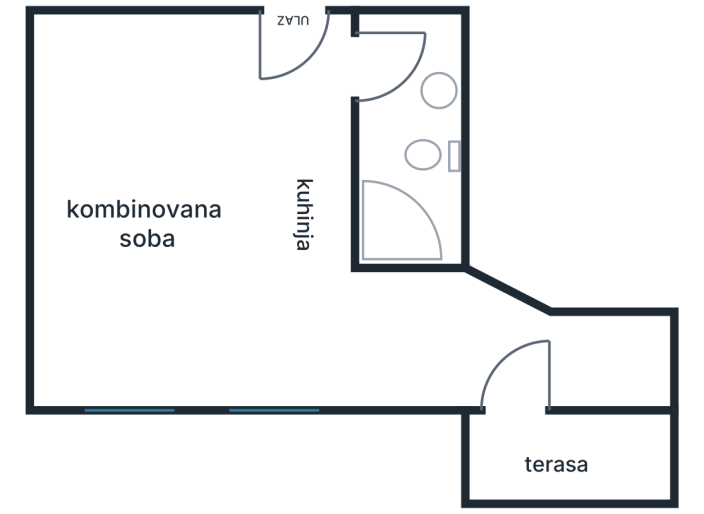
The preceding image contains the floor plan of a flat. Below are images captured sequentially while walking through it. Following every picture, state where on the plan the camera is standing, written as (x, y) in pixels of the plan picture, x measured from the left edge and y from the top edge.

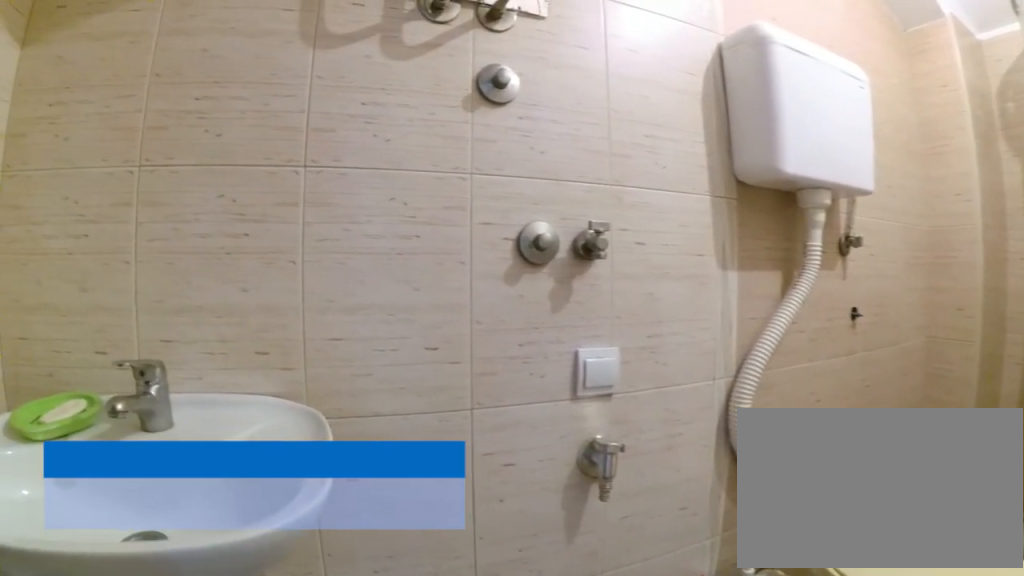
(356, 65)
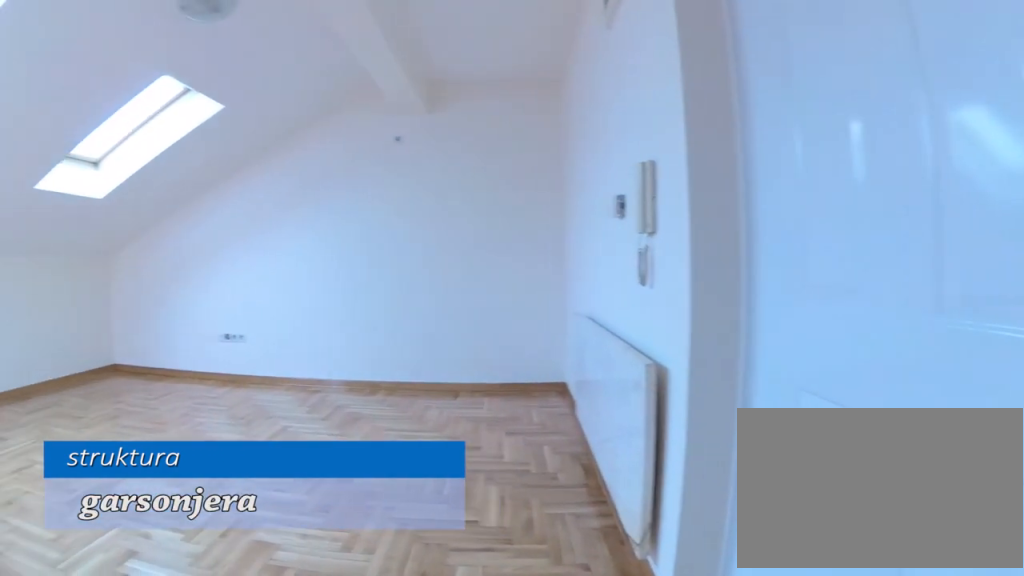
(389, 64)
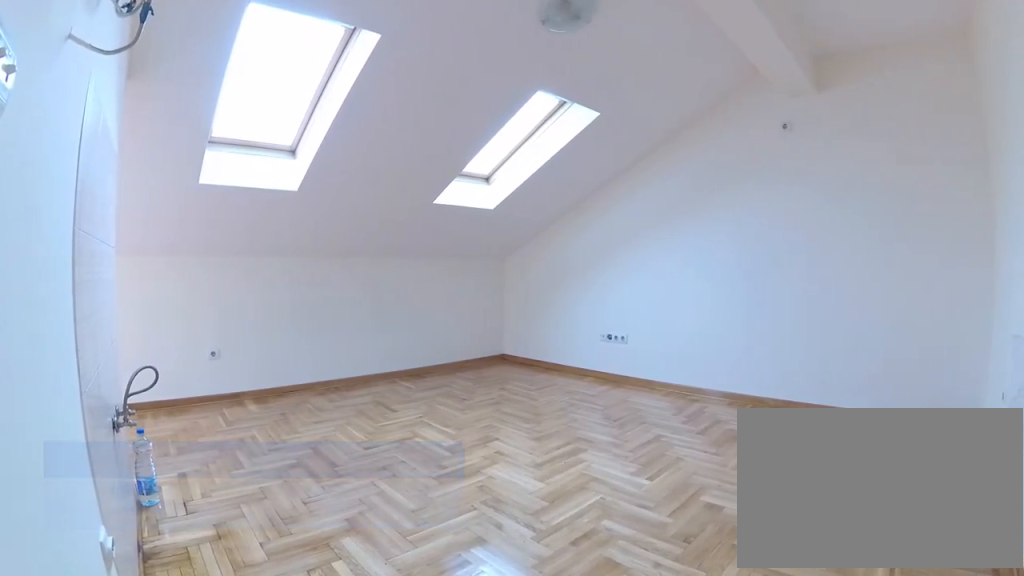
(351, 41)
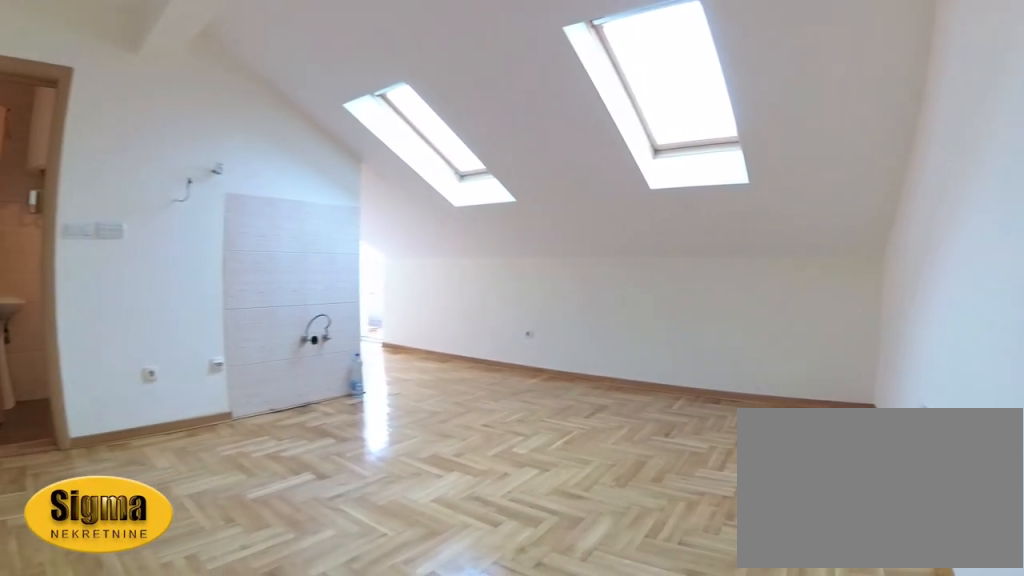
(111, 71)
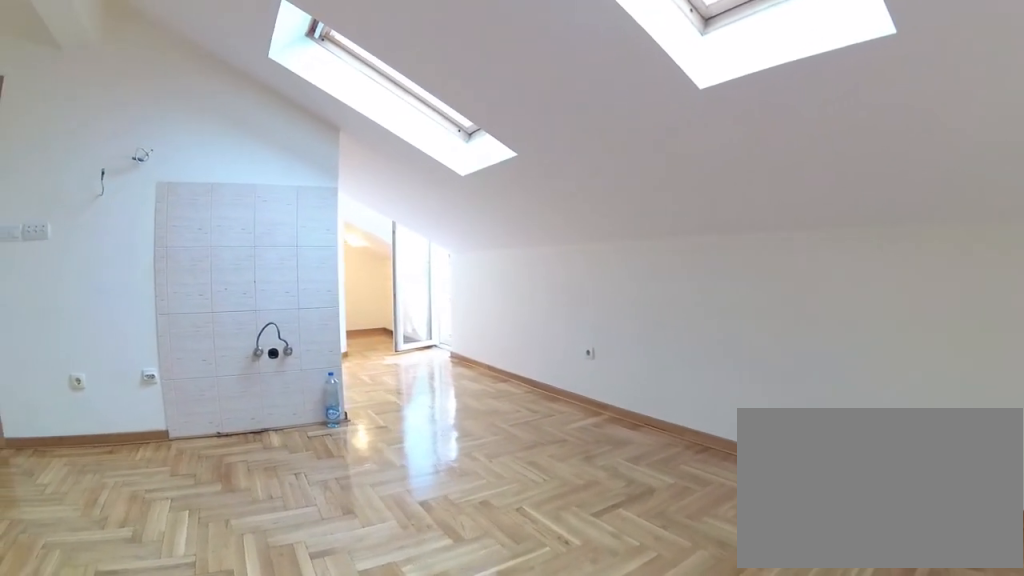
(84, 174)
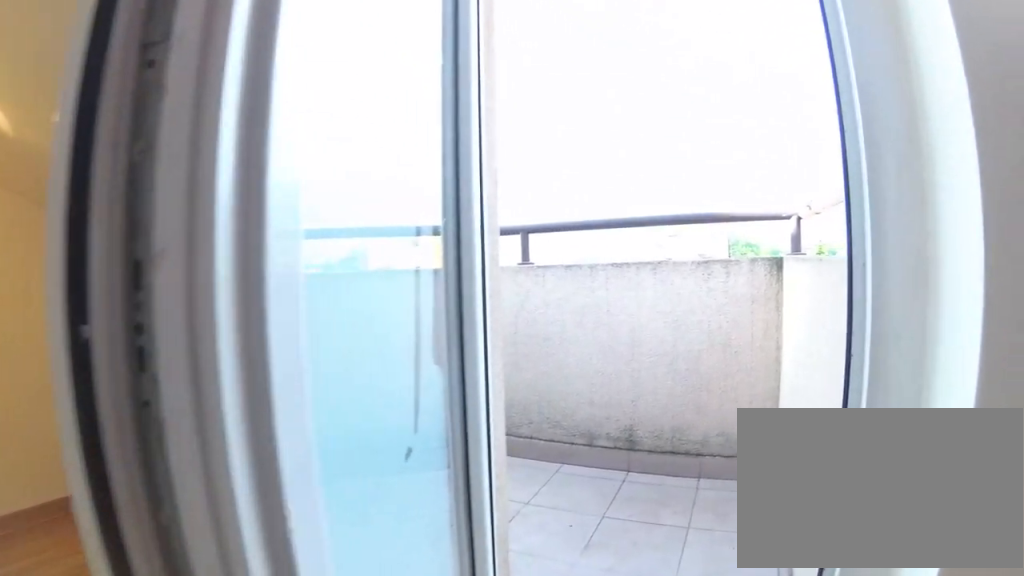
(472, 340)
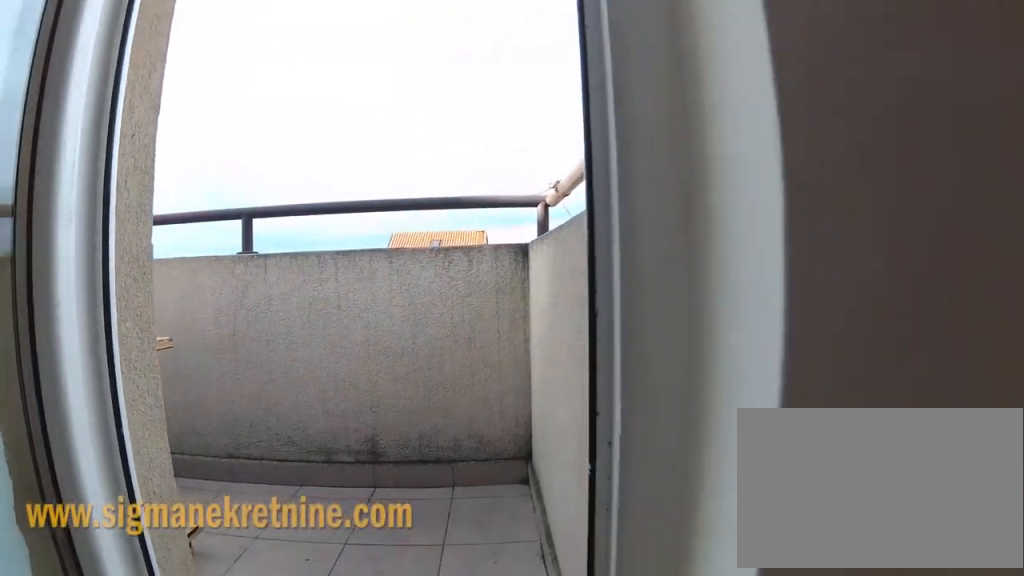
(514, 349)
